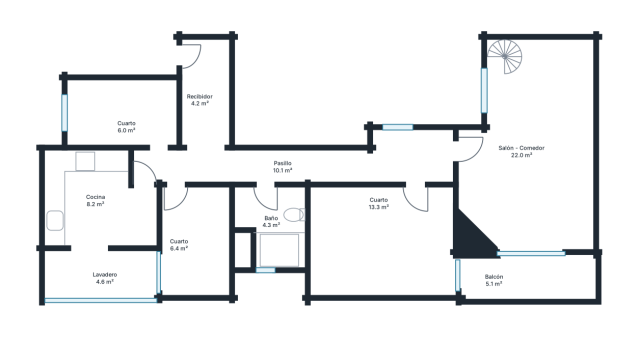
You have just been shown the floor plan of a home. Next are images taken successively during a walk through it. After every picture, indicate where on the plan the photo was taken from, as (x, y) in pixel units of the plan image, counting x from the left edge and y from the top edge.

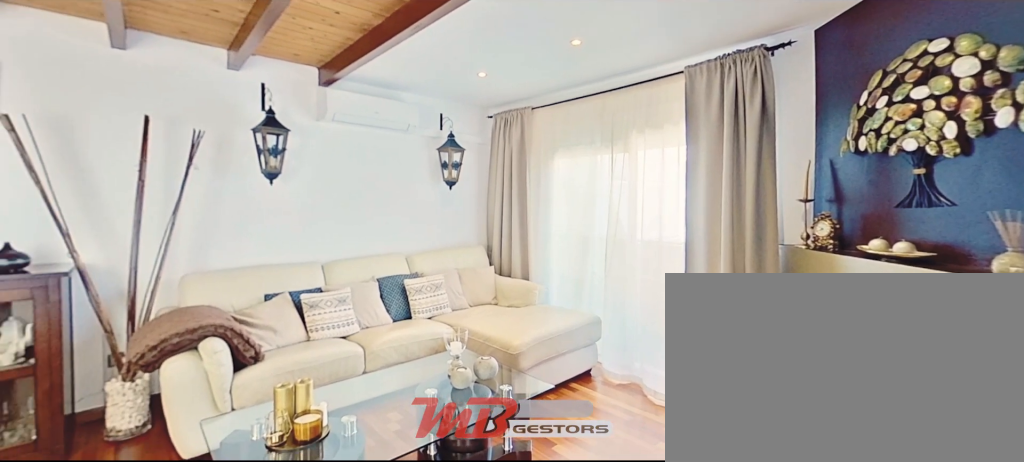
(480, 151)
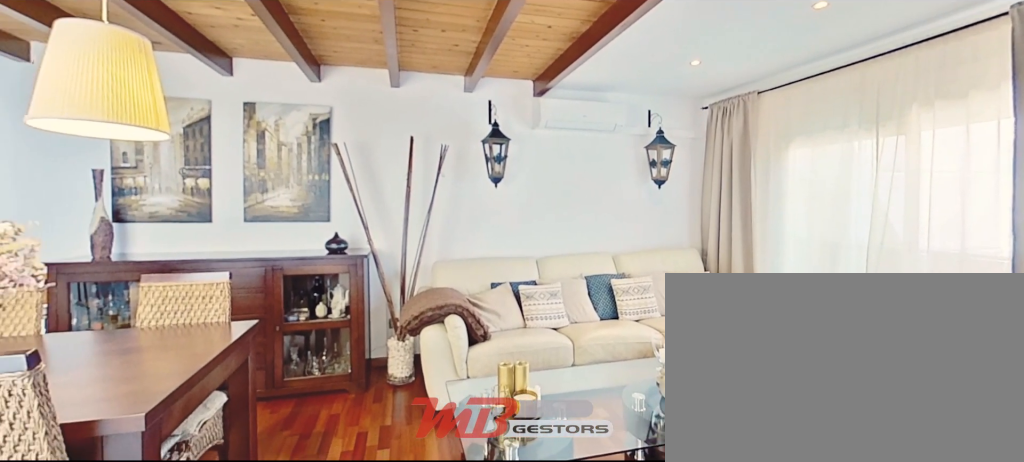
(480, 151)
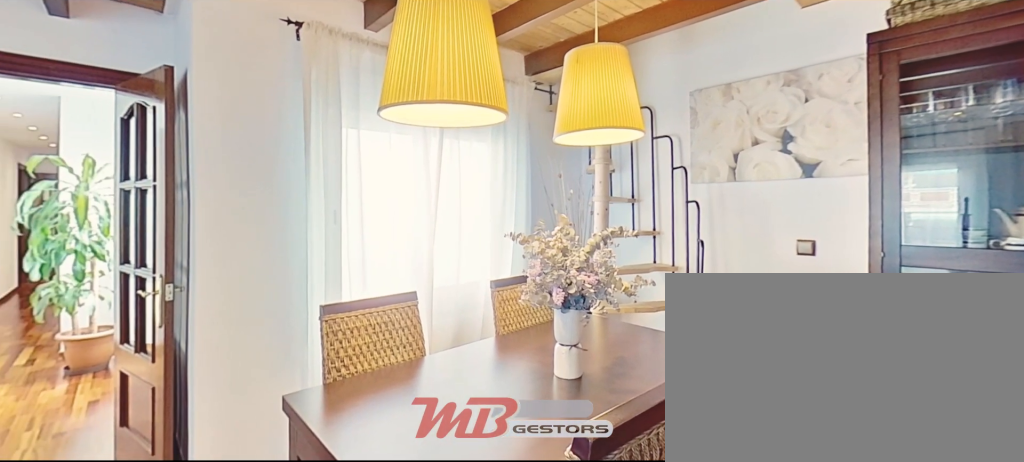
(570, 104)
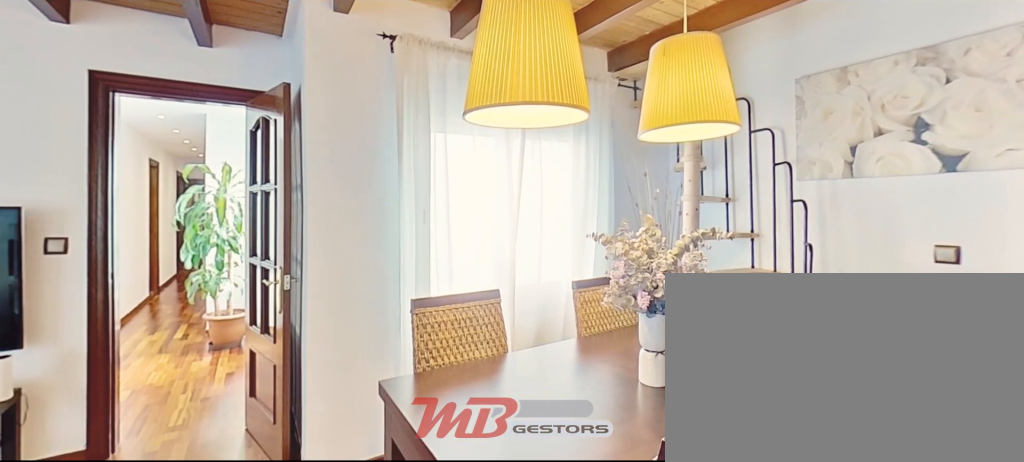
(570, 104)
